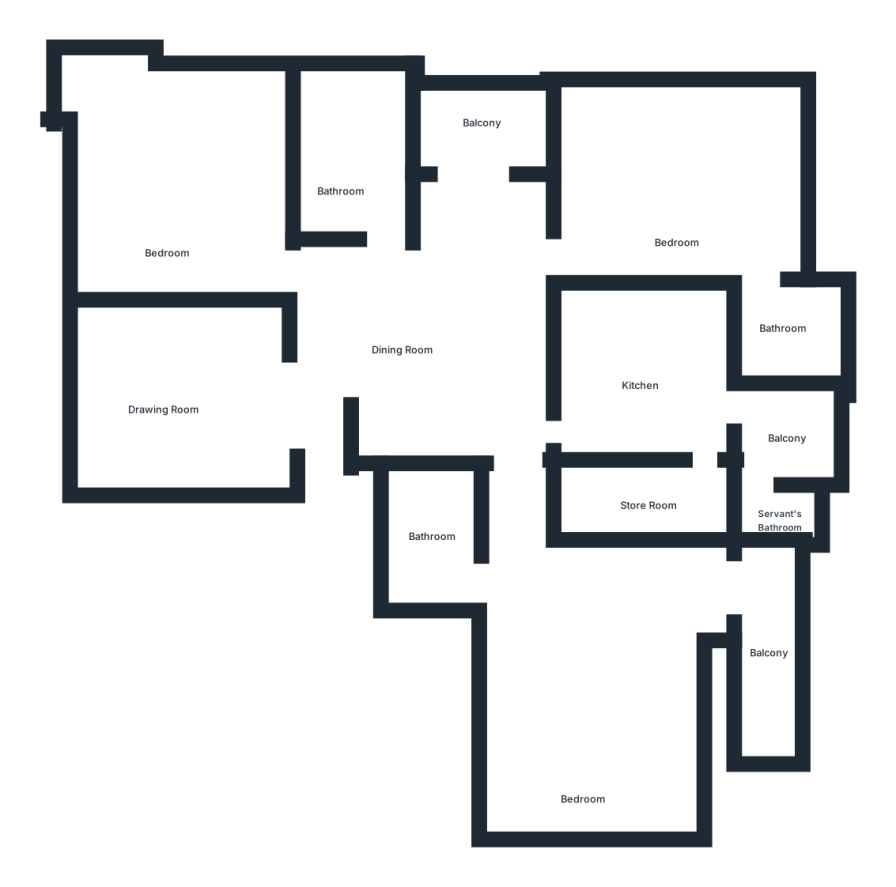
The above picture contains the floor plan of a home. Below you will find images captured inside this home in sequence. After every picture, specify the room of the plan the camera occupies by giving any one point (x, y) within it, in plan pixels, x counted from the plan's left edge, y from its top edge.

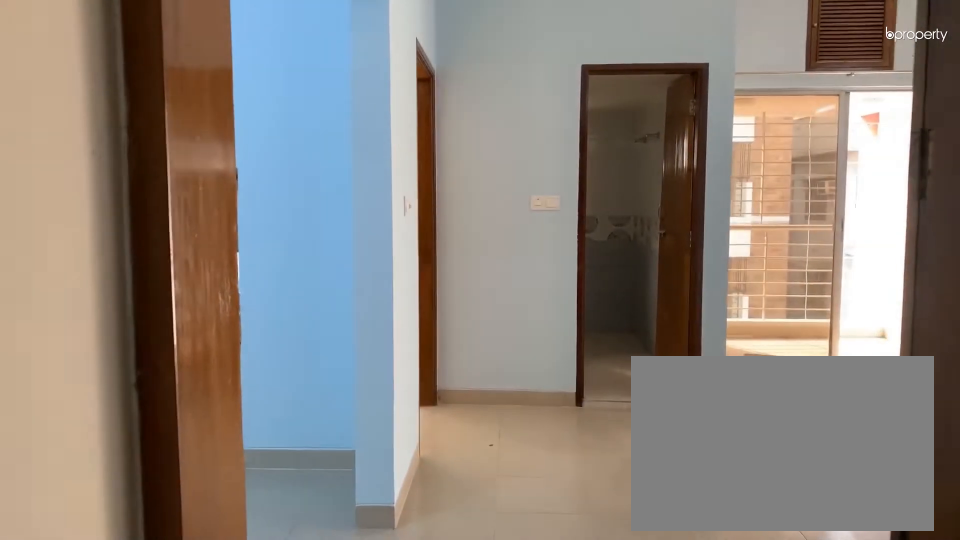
(317, 494)
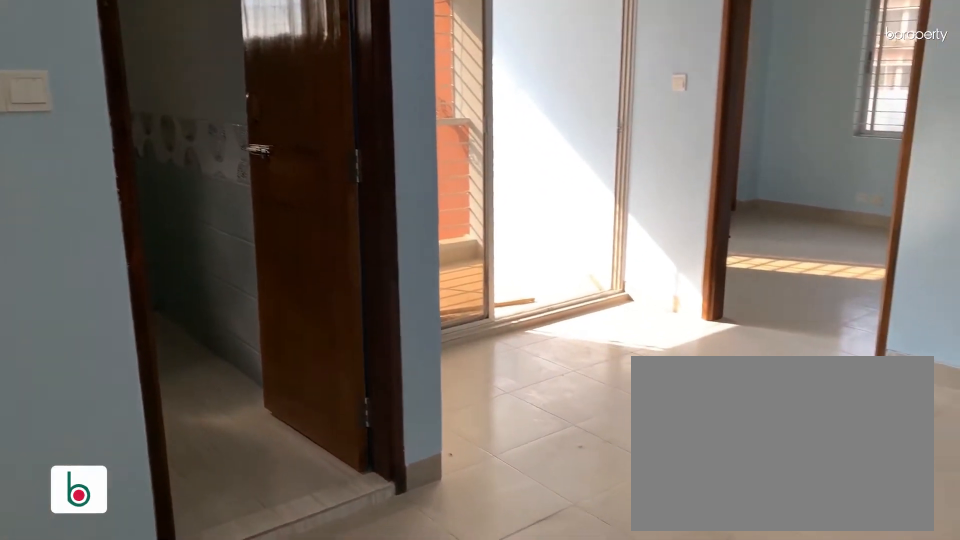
(419, 343)
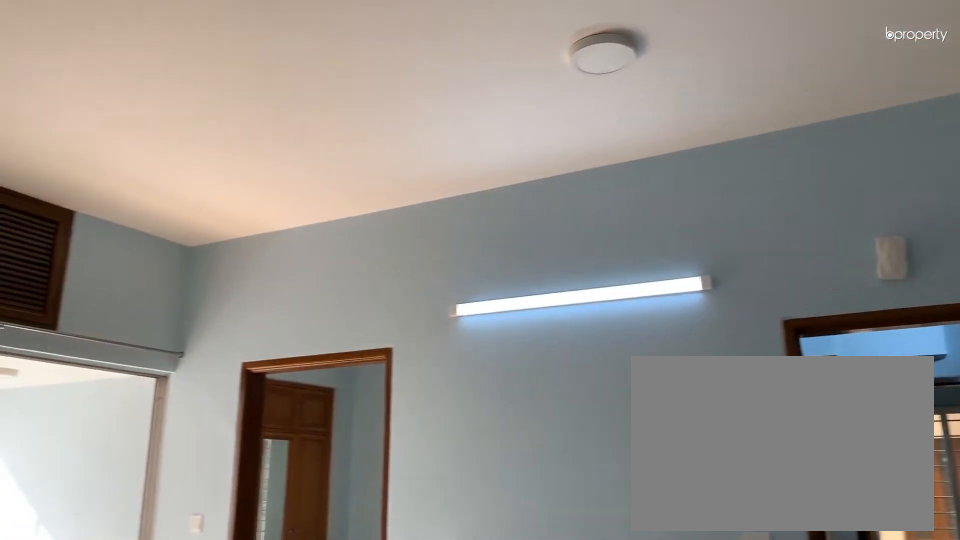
(418, 344)
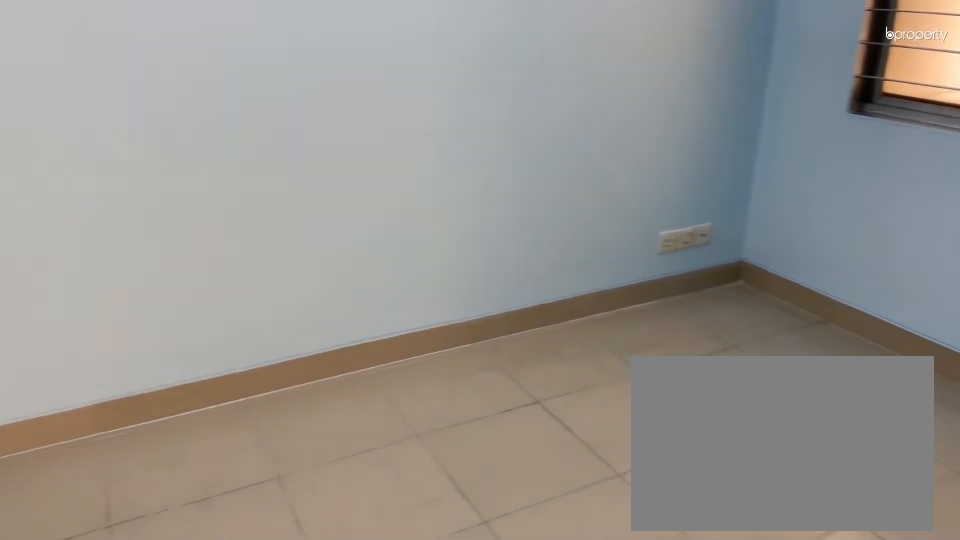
(161, 387)
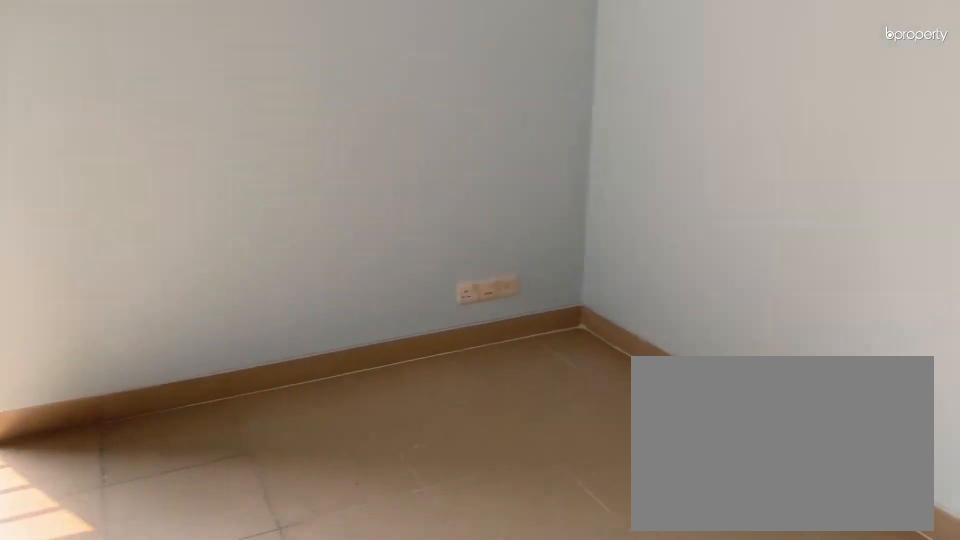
(168, 205)
